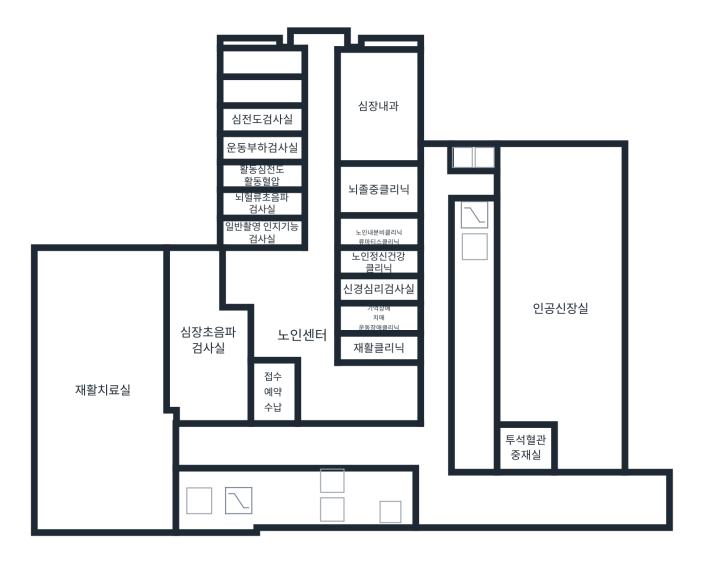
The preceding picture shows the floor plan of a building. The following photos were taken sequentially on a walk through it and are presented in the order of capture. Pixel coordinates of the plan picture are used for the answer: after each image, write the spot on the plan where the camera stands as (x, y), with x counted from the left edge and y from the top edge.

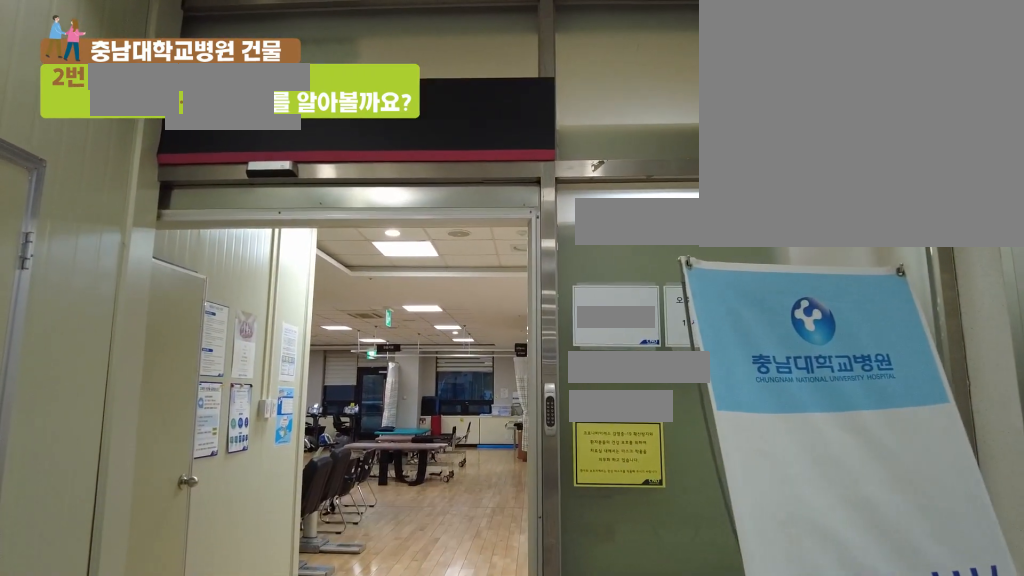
(224, 470)
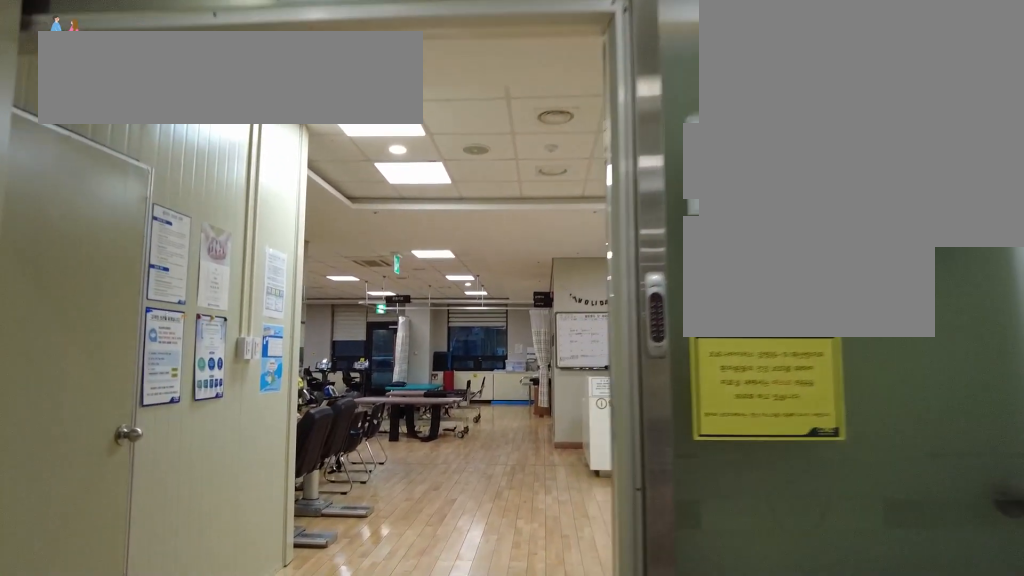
(212, 470)
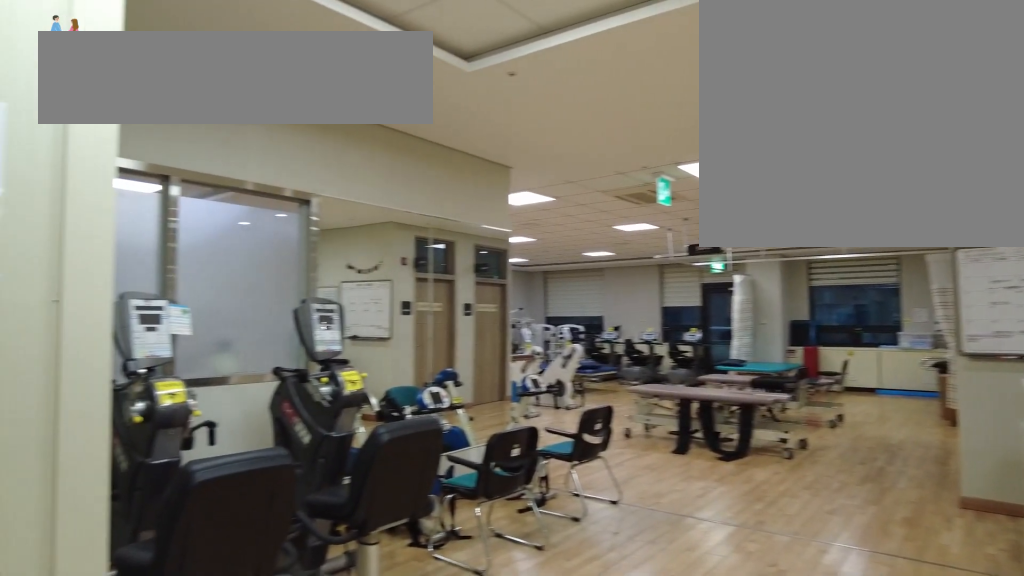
(202, 459)
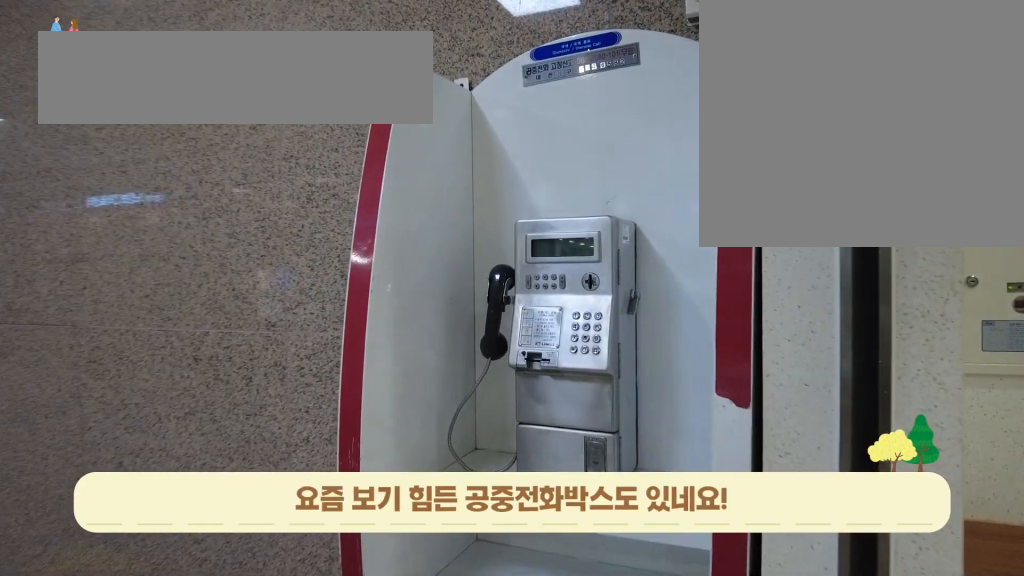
(254, 450)
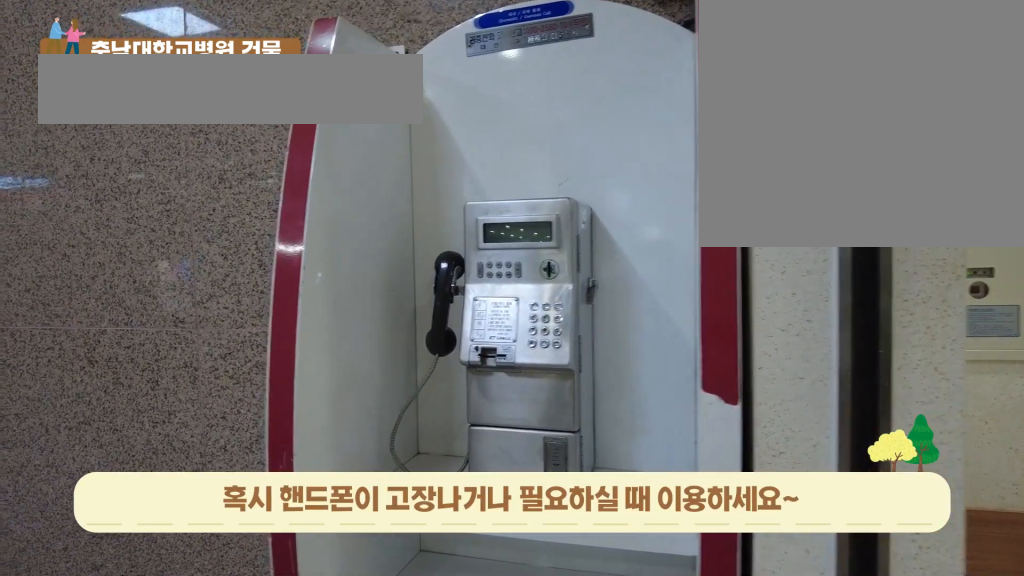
(271, 450)
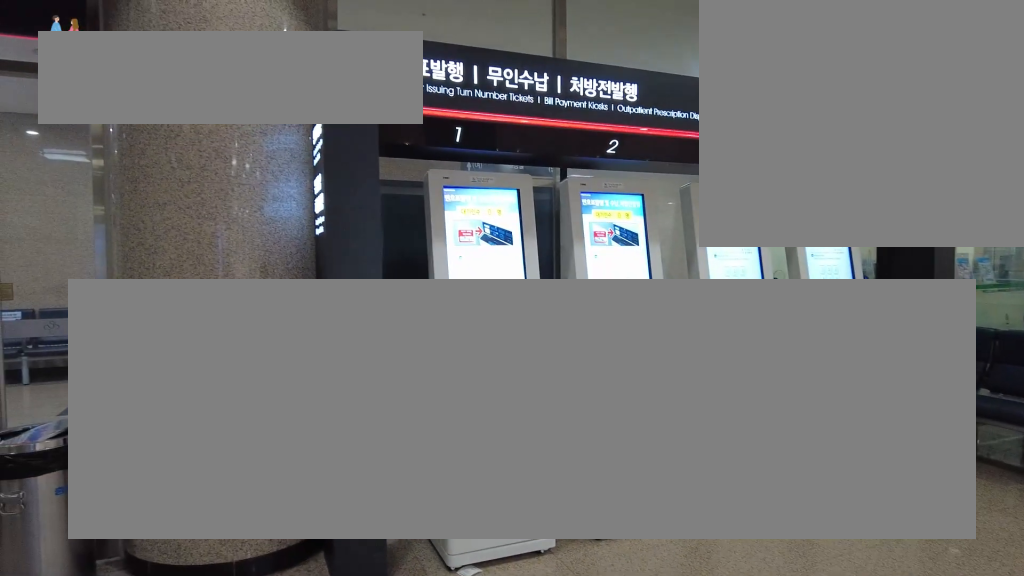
(333, 435)
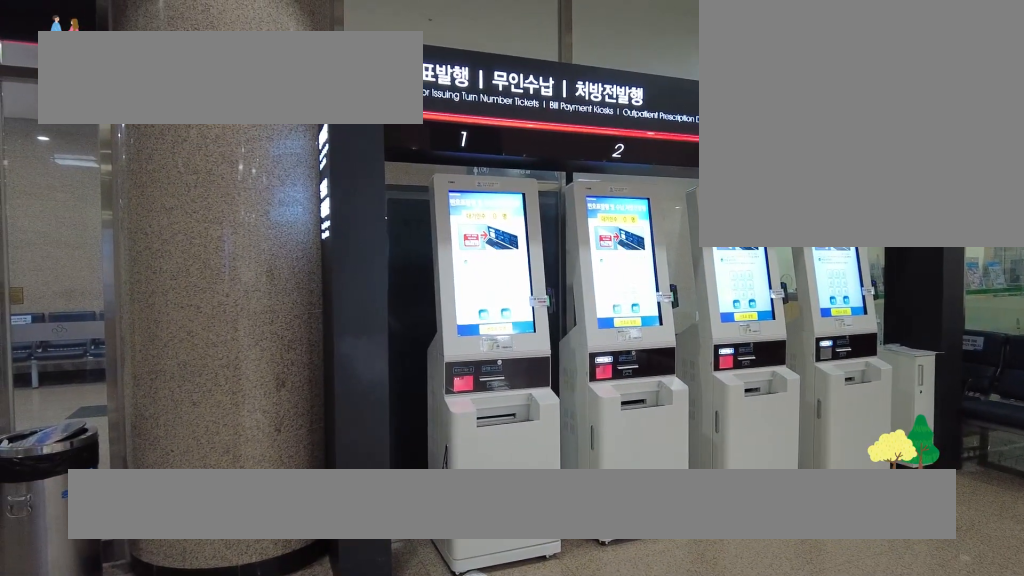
(333, 429)
